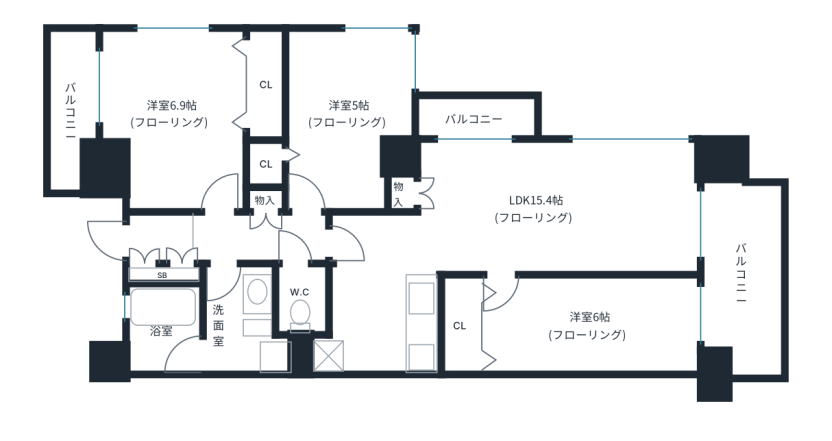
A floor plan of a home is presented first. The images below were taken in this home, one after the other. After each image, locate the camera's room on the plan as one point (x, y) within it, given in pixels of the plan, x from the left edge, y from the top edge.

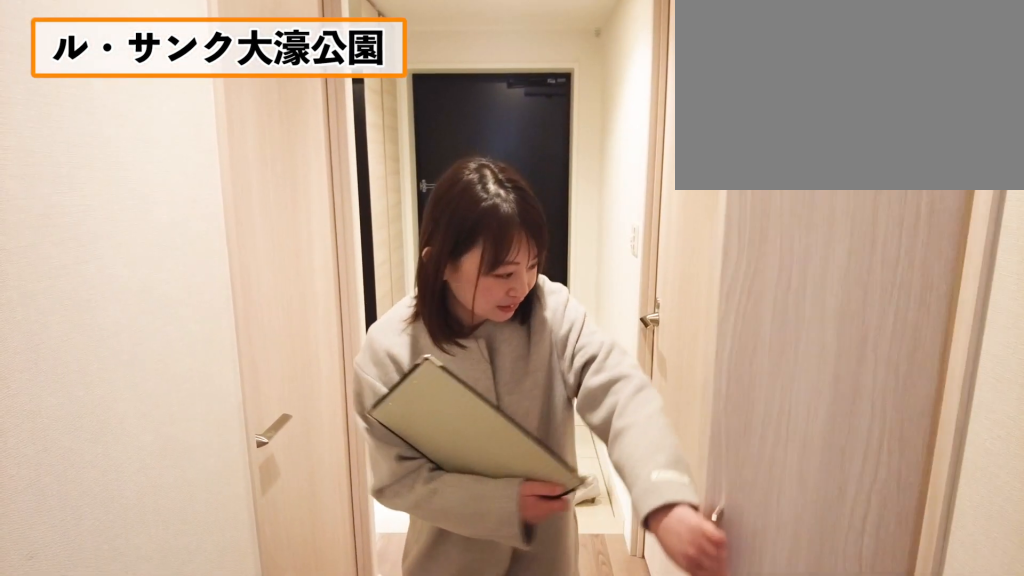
(265, 233)
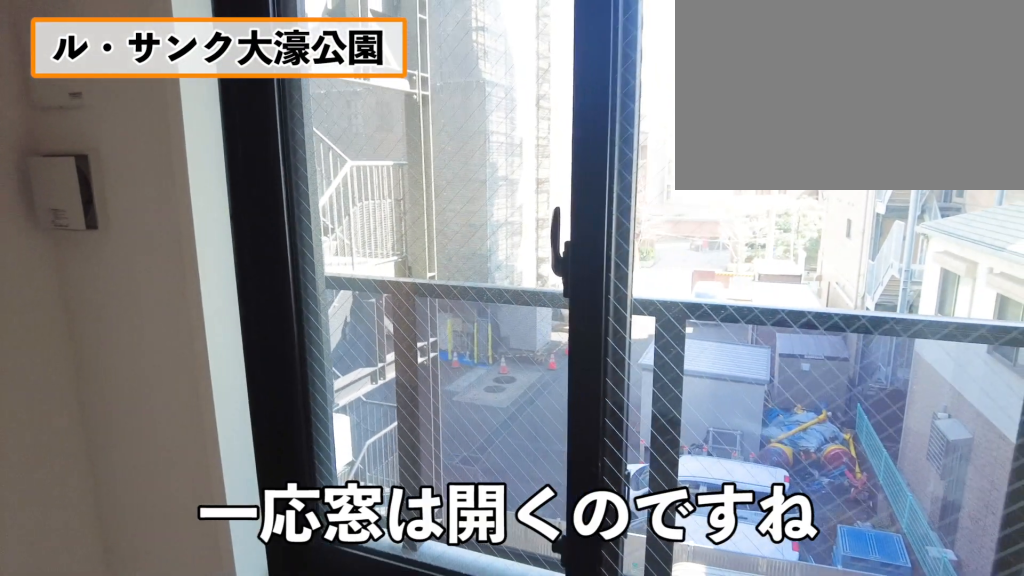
(172, 112)
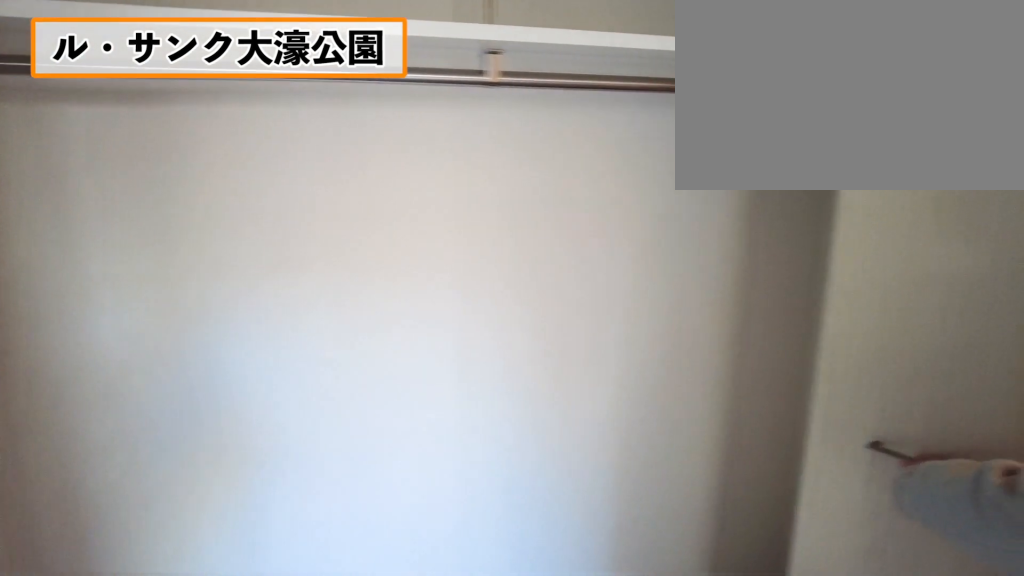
(172, 111)
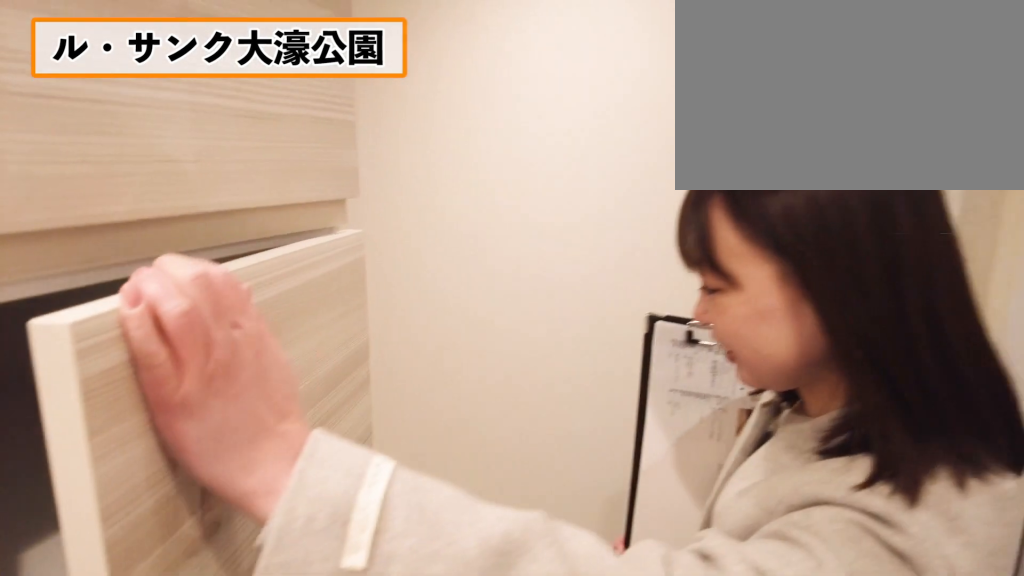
(231, 306)
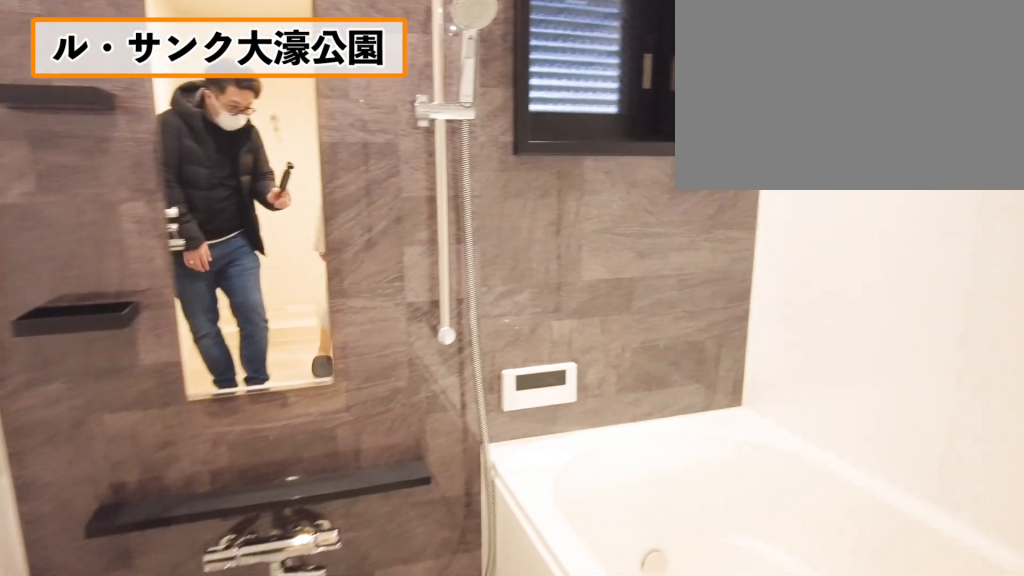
(177, 335)
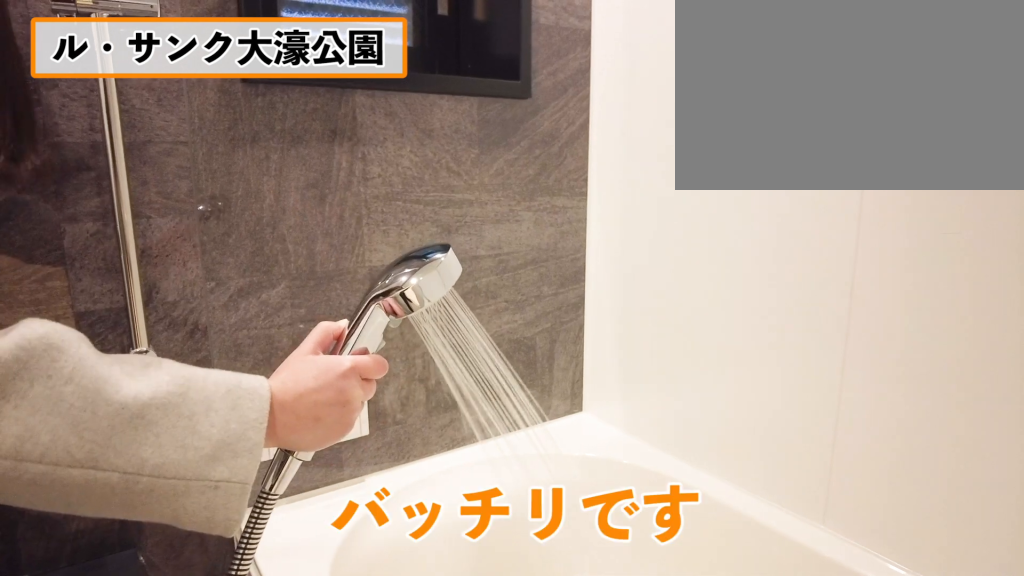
(177, 335)
